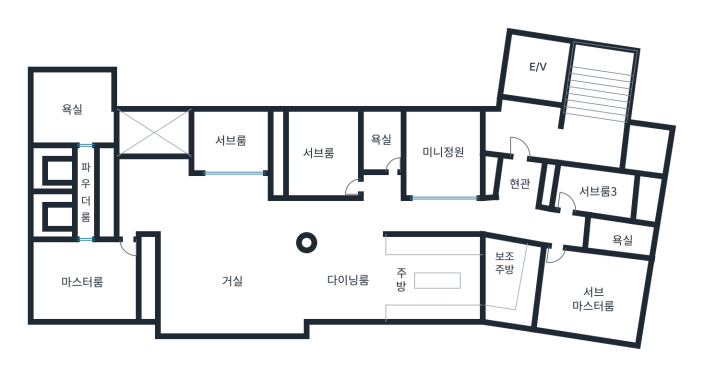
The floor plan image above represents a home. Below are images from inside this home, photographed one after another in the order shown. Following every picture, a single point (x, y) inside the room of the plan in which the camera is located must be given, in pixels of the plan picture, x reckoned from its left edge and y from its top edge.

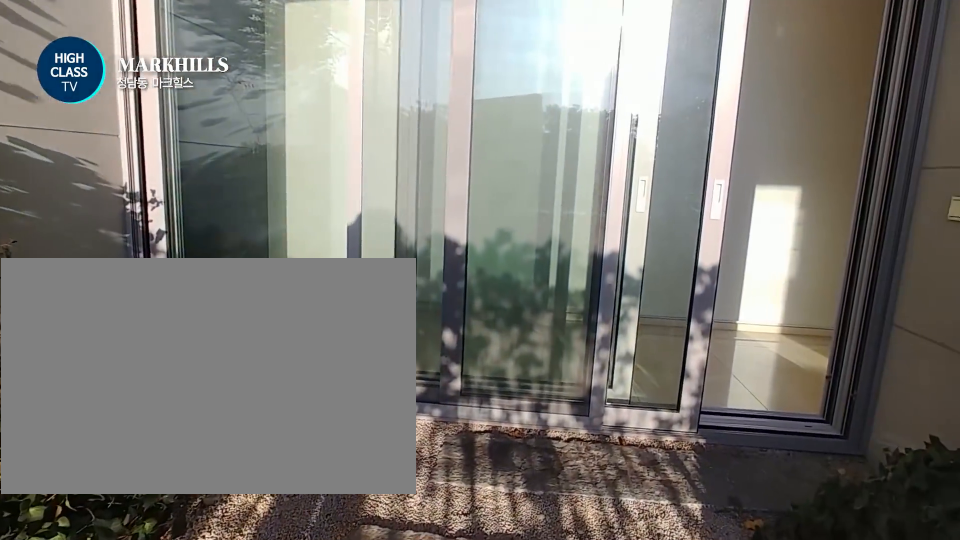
(442, 155)
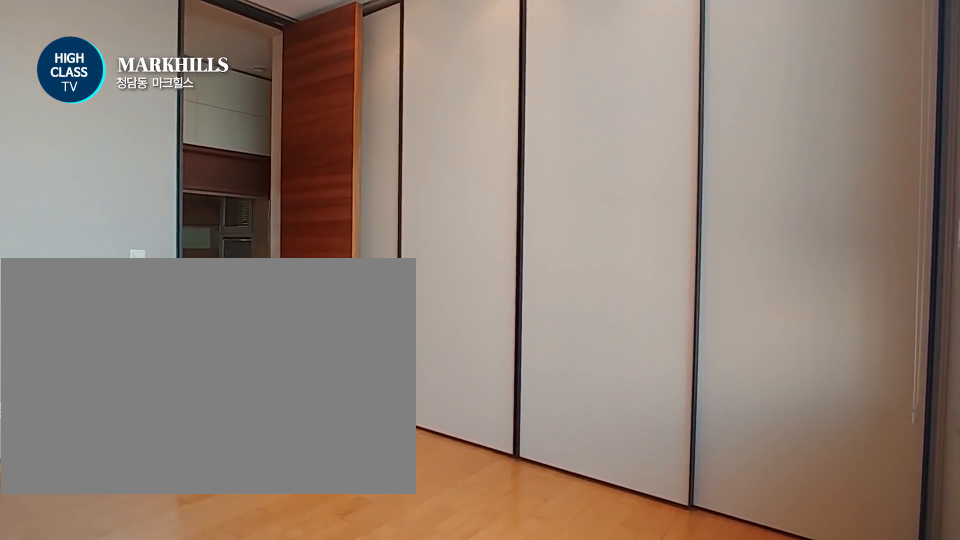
(593, 301)
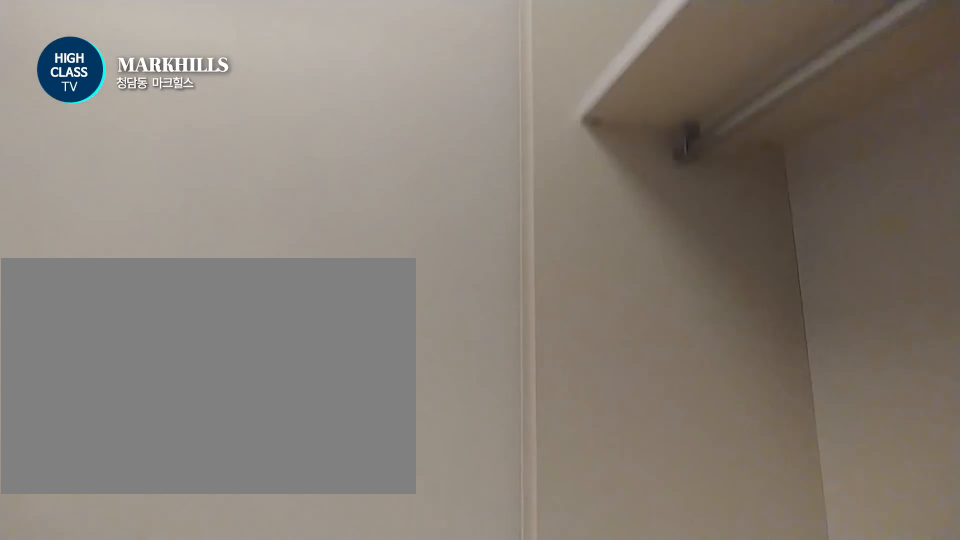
(596, 191)
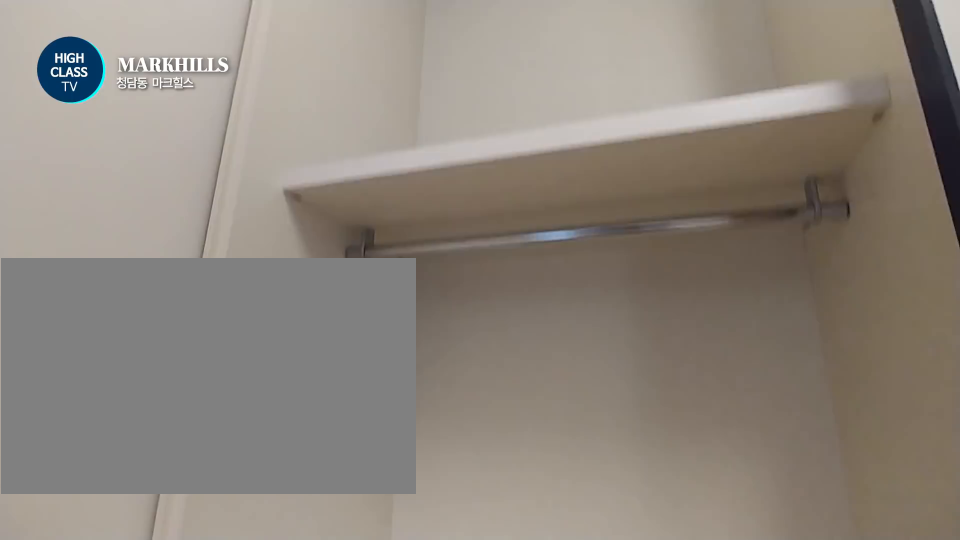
(596, 191)
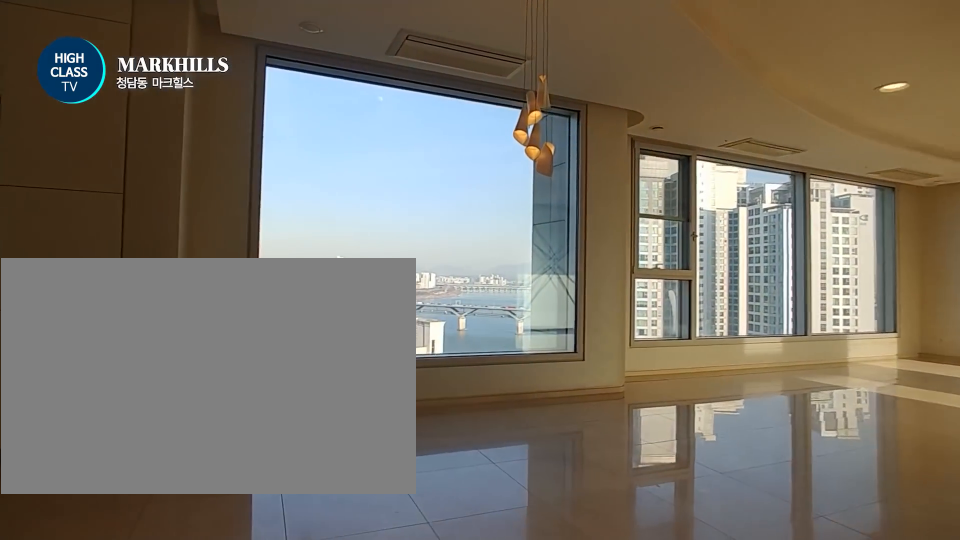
(217, 255)
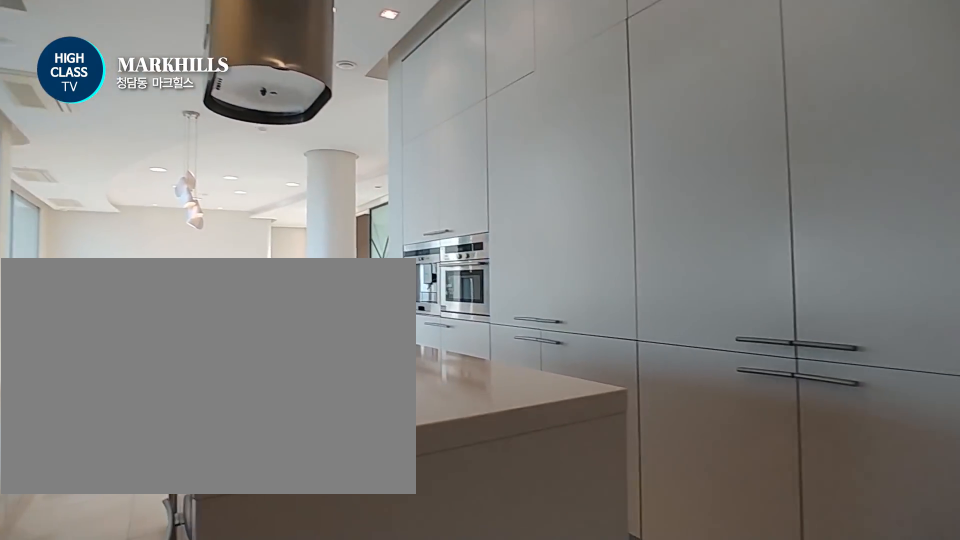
(394, 280)
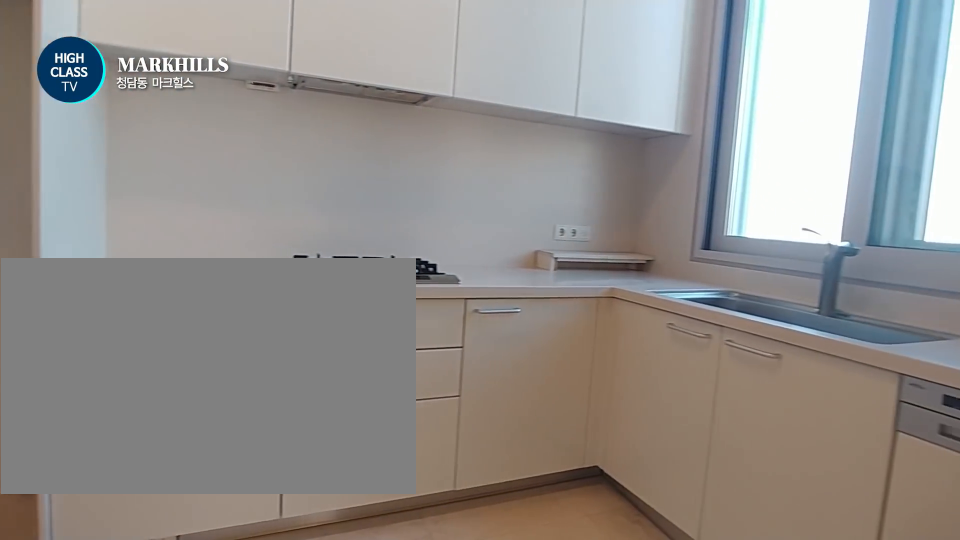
(510, 280)
